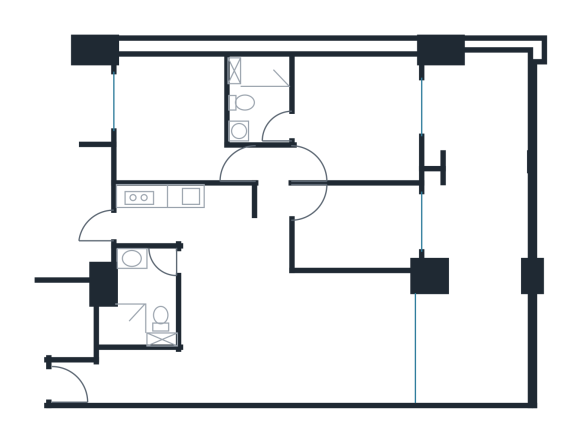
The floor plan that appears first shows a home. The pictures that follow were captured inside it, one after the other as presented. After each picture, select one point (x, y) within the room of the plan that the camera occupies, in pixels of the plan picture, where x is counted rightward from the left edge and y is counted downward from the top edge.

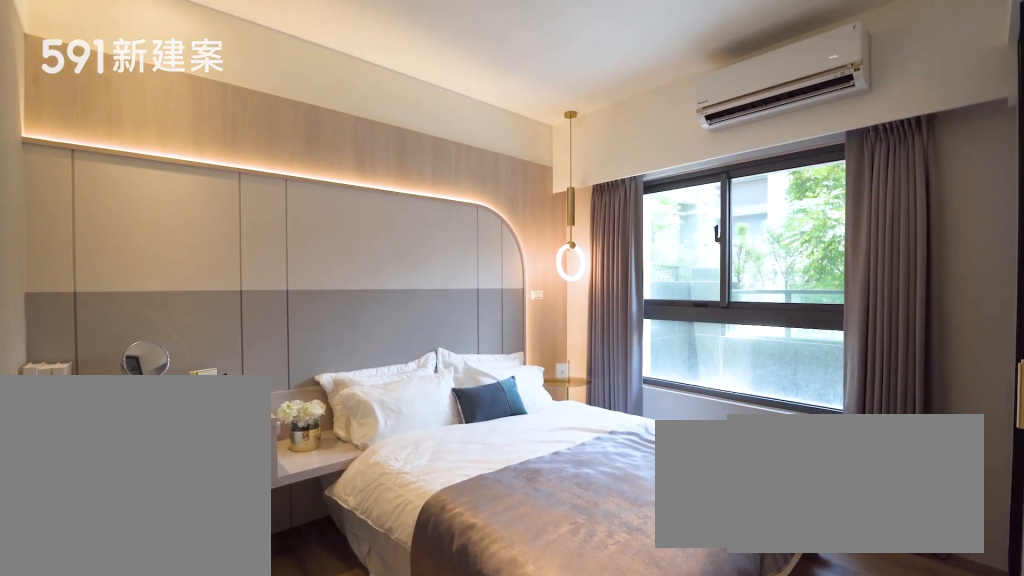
(356, 118)
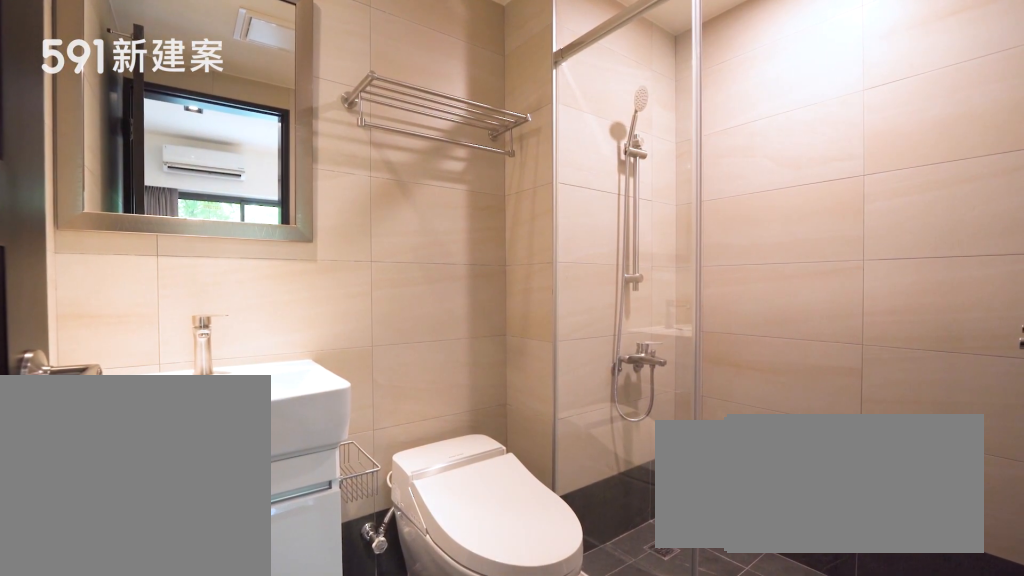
(261, 98)
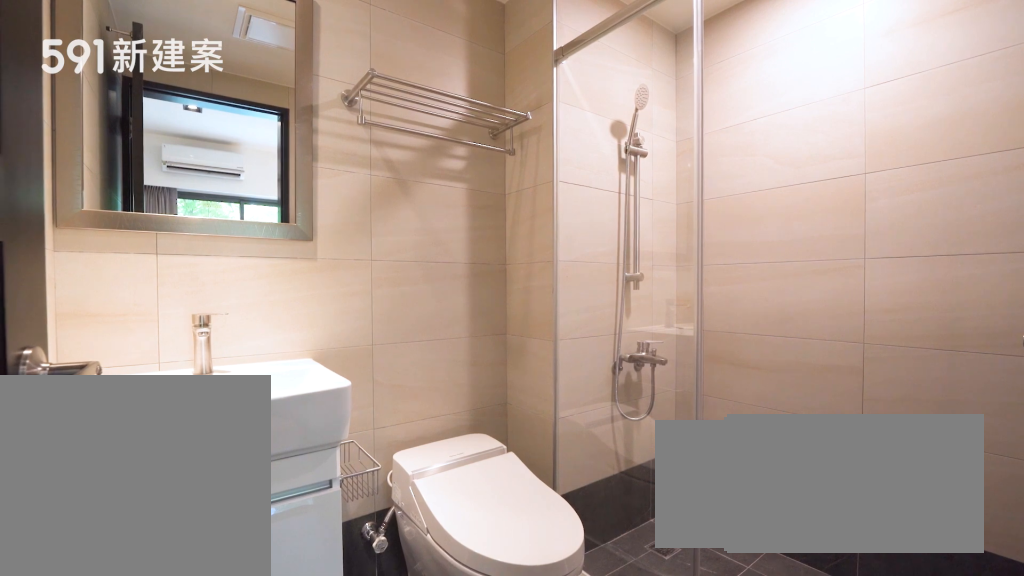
(261, 98)
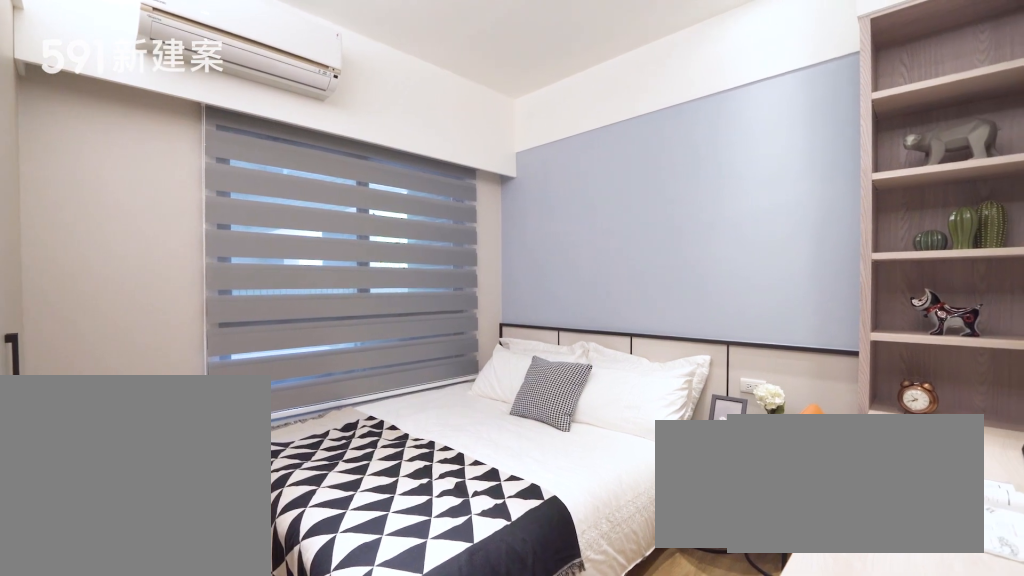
(174, 121)
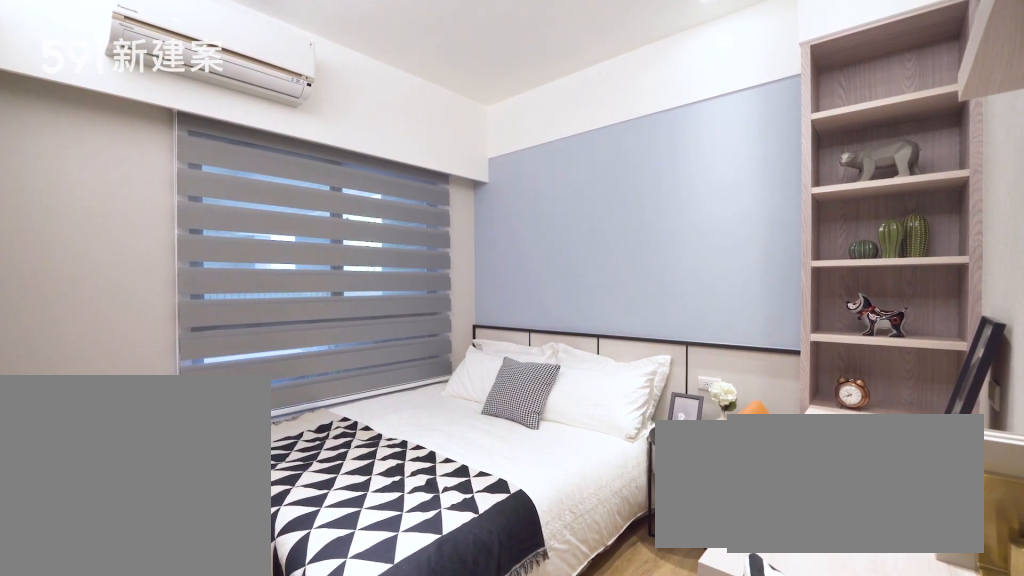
(174, 121)
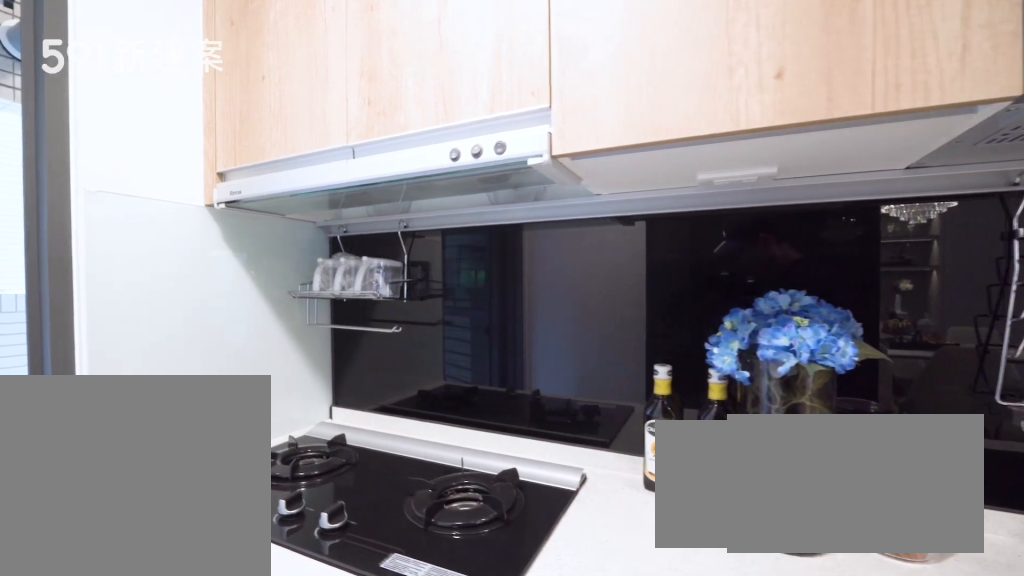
(184, 214)
